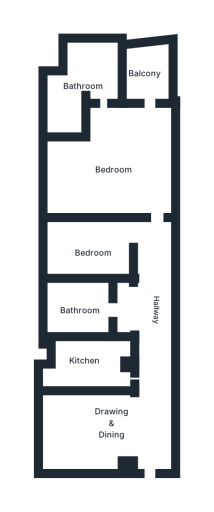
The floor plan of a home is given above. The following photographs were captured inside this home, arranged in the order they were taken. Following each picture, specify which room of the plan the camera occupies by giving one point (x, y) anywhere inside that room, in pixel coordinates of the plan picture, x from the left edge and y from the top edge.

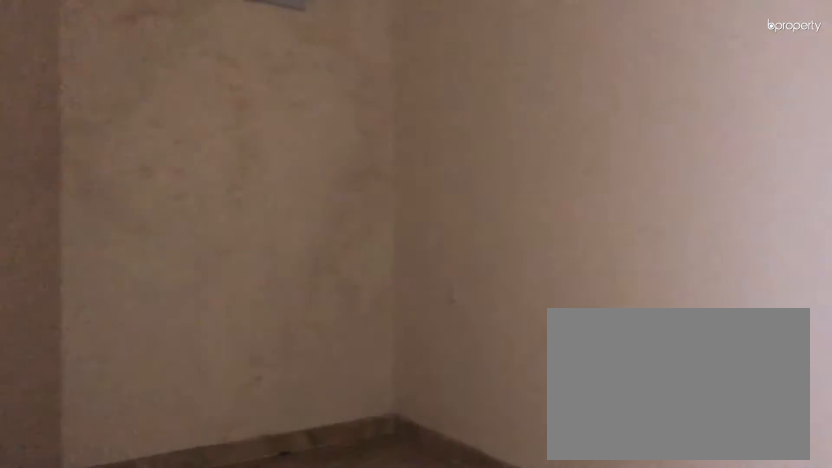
(111, 418)
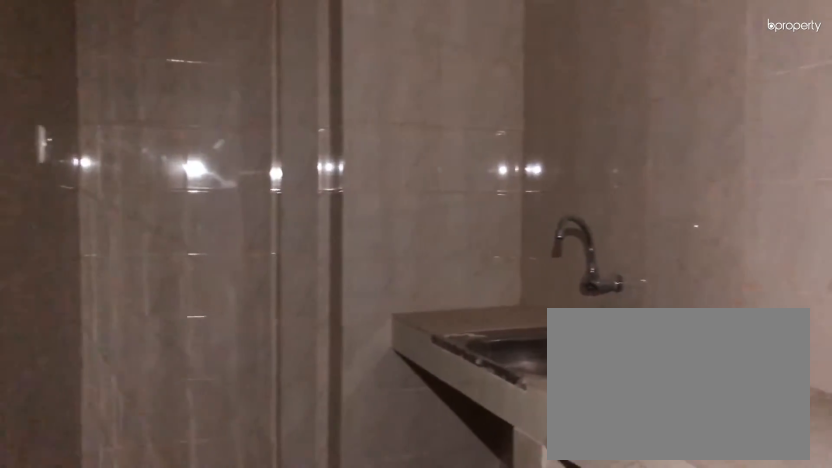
(87, 362)
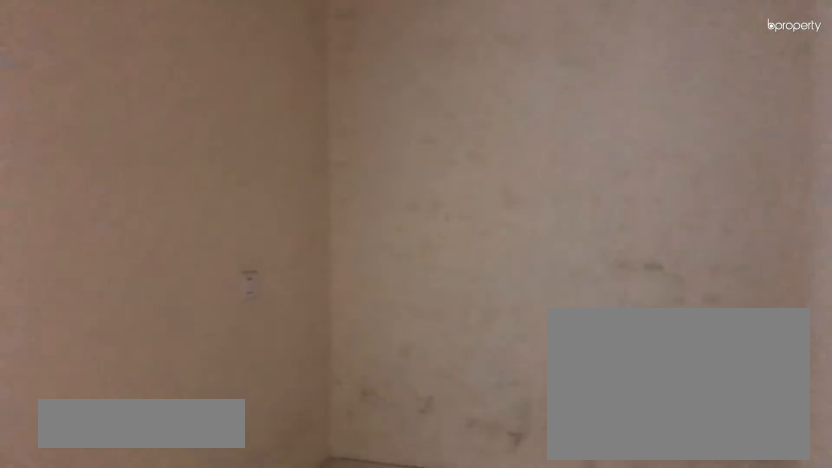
(94, 251)
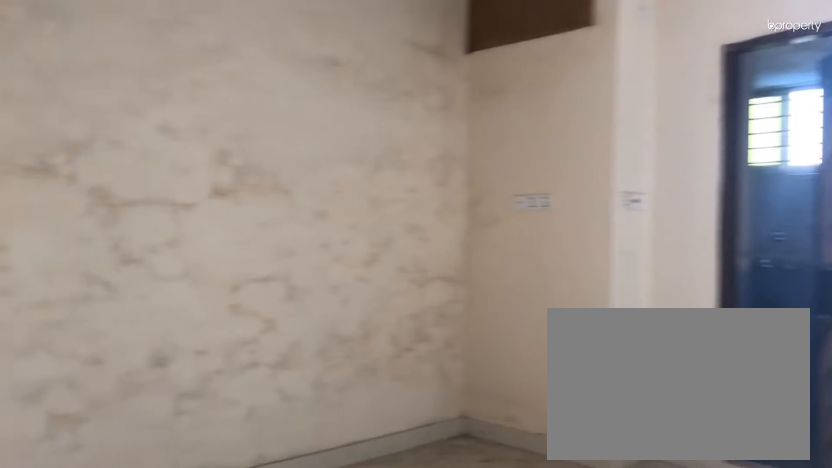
(113, 168)
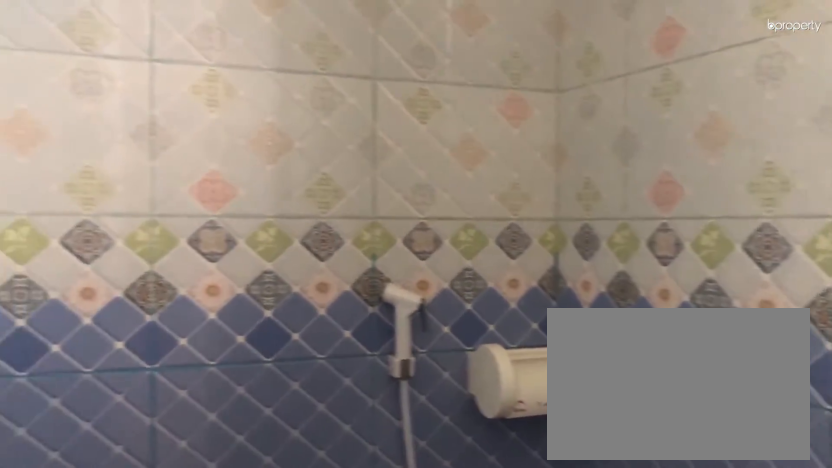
(94, 77)
